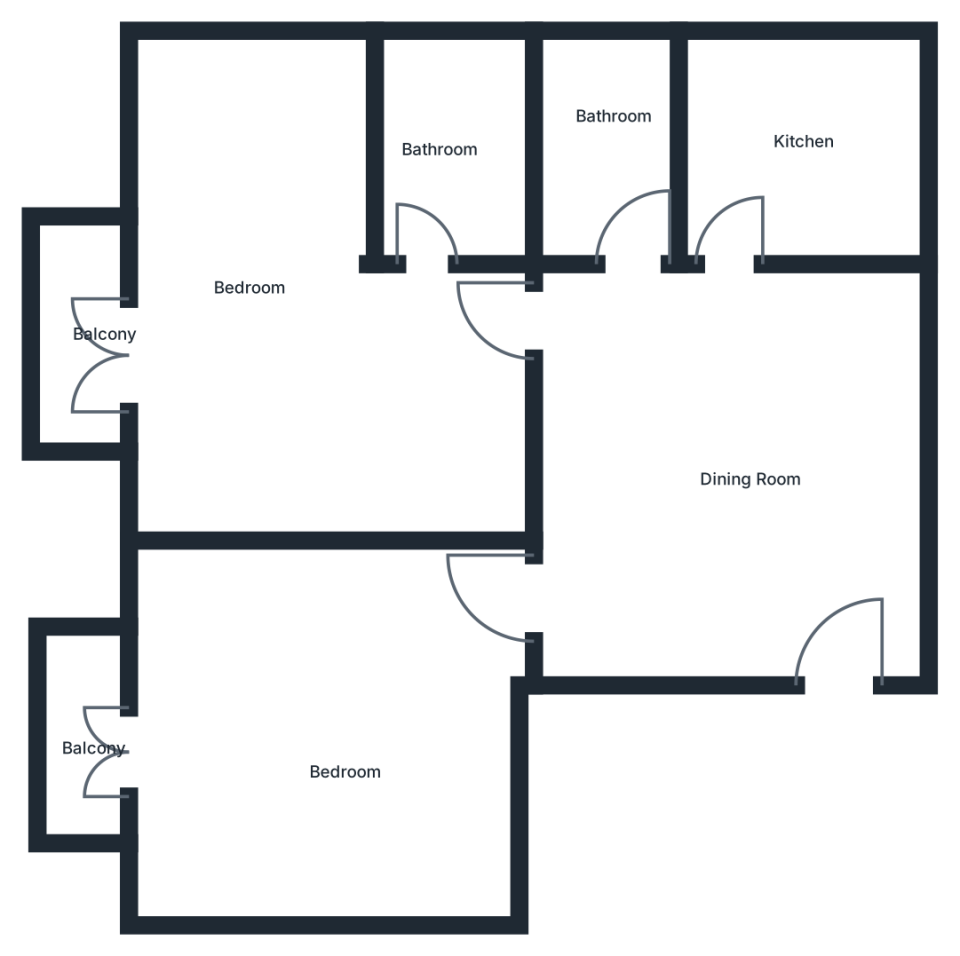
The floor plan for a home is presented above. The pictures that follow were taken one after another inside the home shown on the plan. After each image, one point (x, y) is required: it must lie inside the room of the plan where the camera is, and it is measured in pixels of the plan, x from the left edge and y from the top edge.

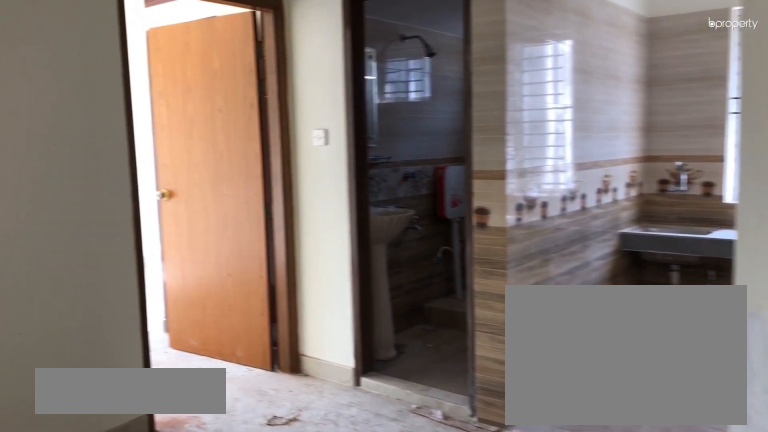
(731, 463)
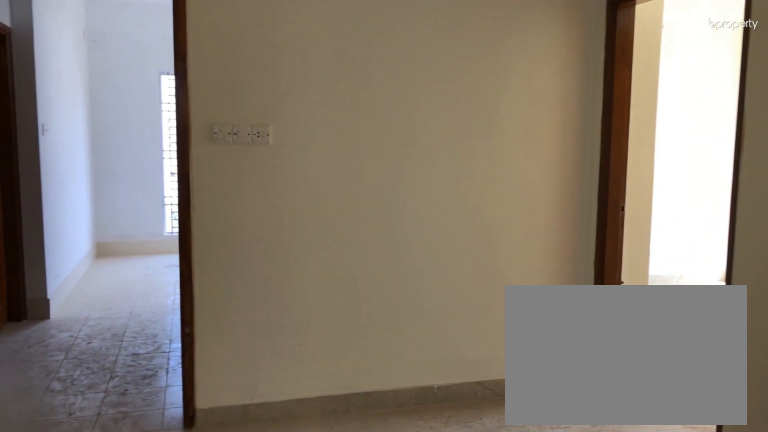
(726, 442)
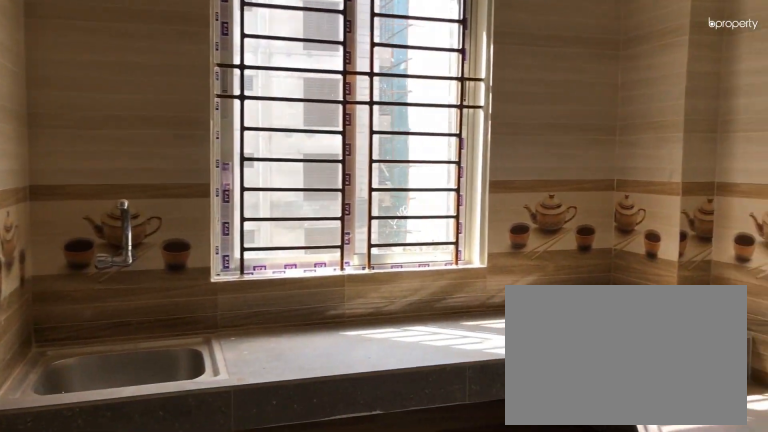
(793, 151)
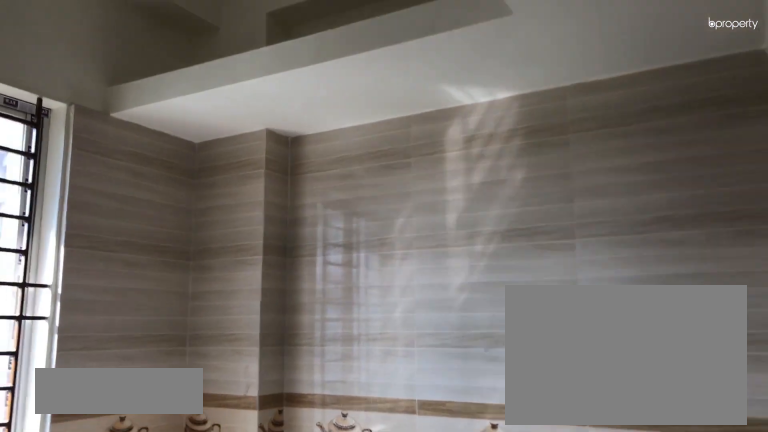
(793, 151)
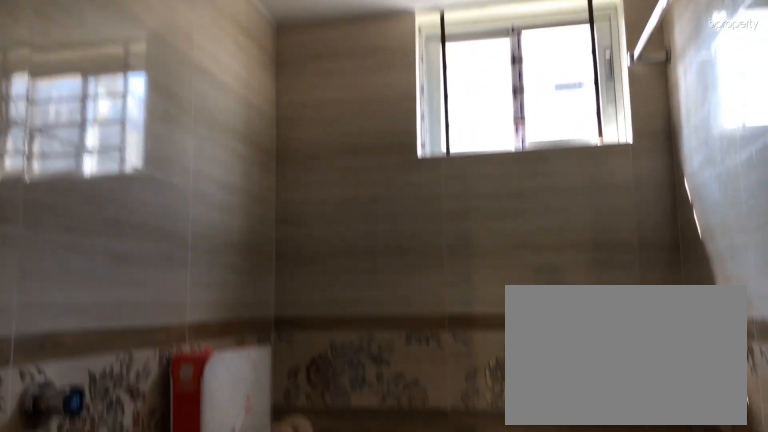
(621, 168)
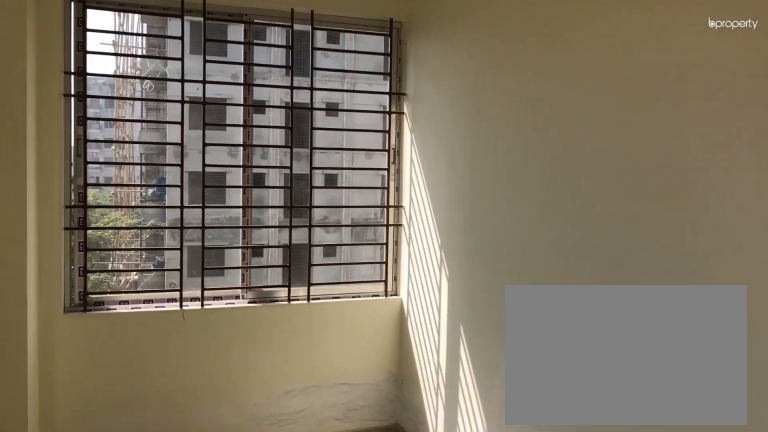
(276, 333)
